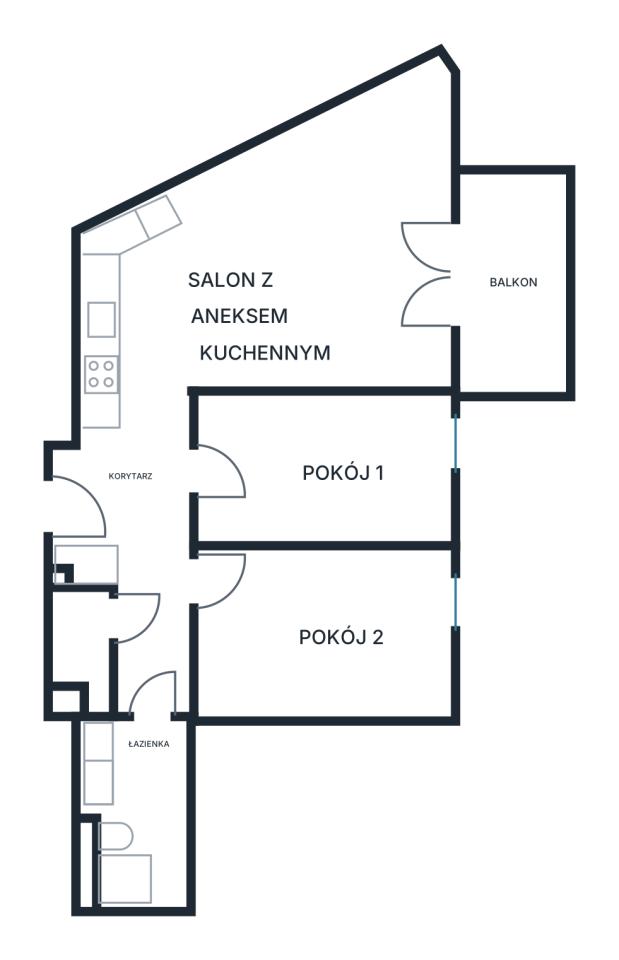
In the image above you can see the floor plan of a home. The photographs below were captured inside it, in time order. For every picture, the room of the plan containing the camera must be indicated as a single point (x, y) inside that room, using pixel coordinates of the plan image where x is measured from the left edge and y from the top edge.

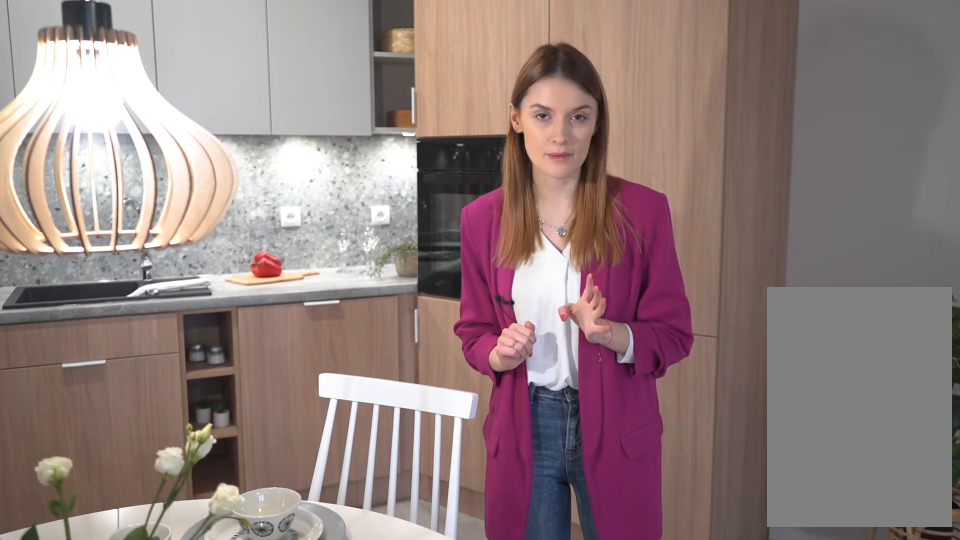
(279, 249)
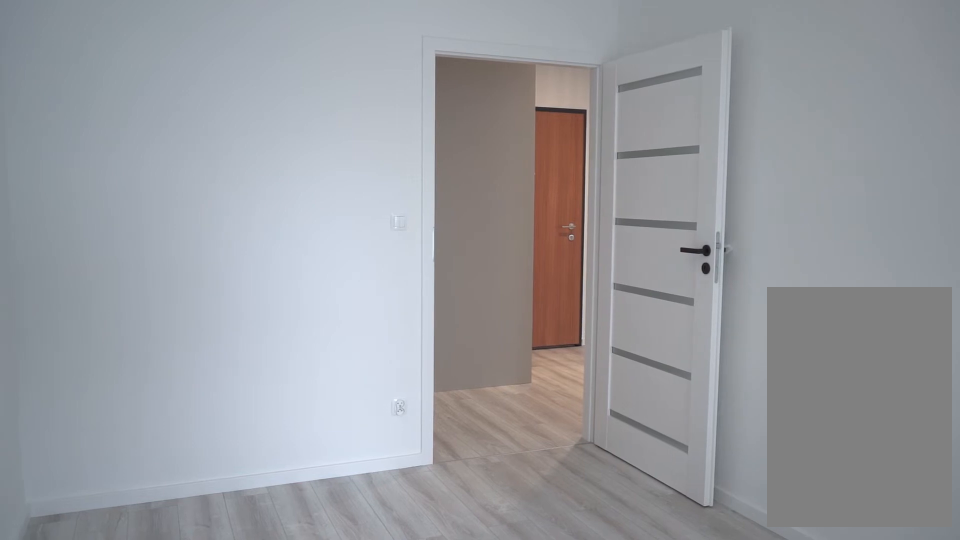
(327, 633)
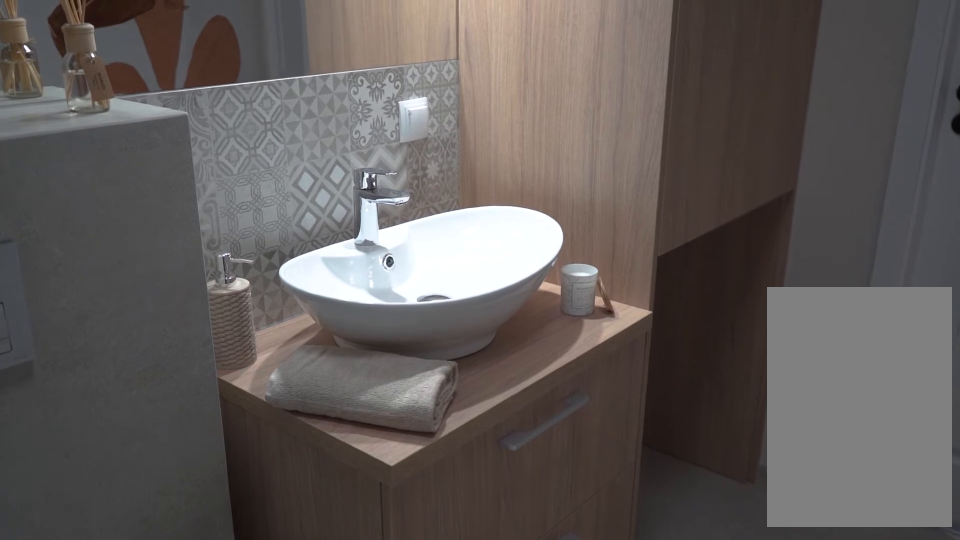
(147, 800)
